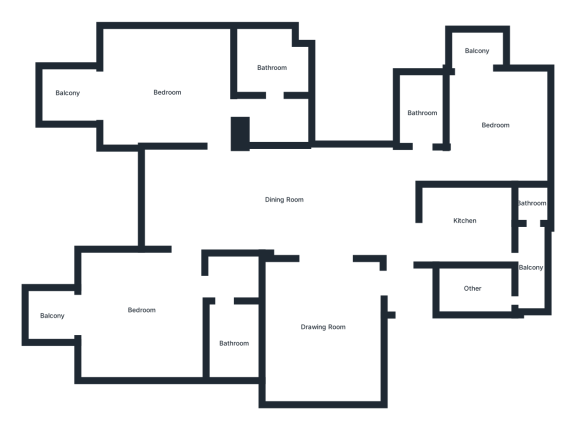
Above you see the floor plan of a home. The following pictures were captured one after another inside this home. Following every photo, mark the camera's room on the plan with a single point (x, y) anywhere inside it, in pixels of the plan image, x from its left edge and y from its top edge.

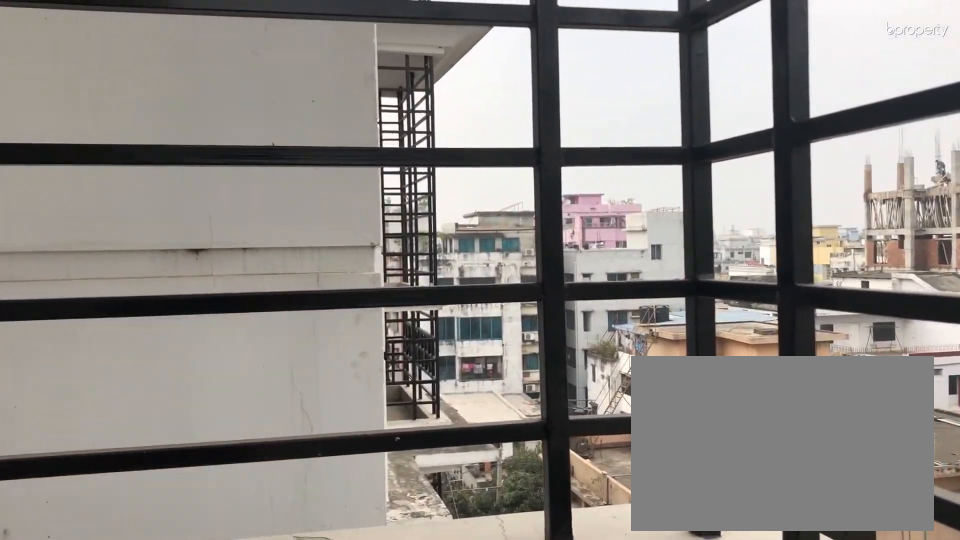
(69, 93)
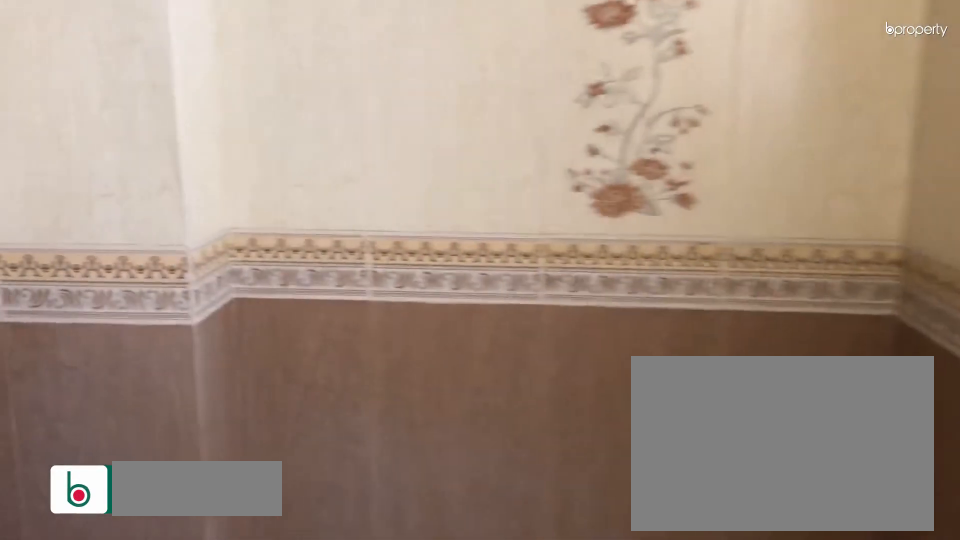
(271, 68)
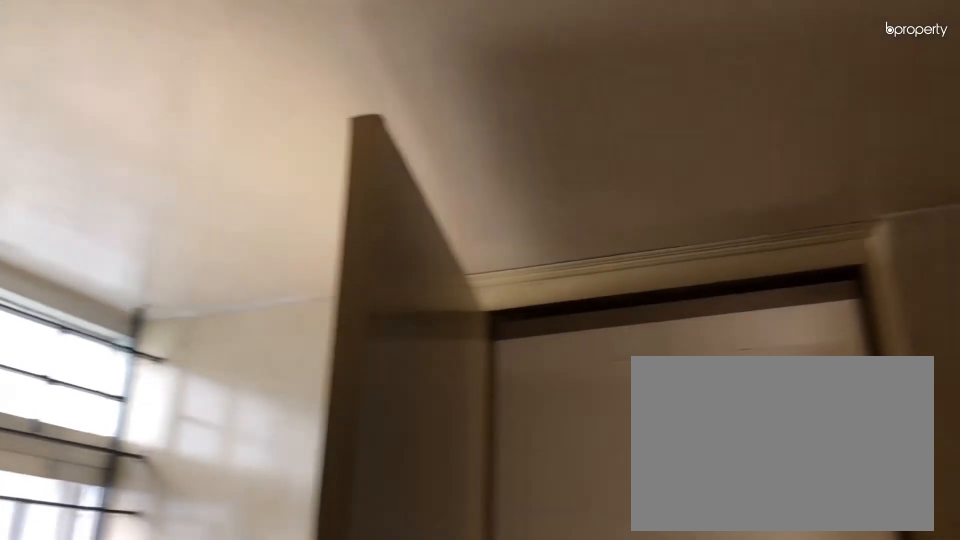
(271, 68)
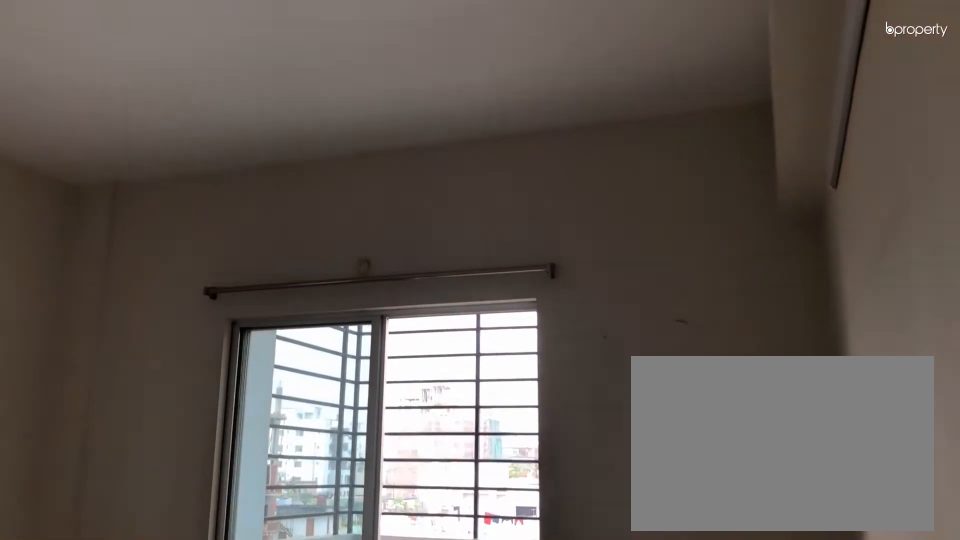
(141, 309)
